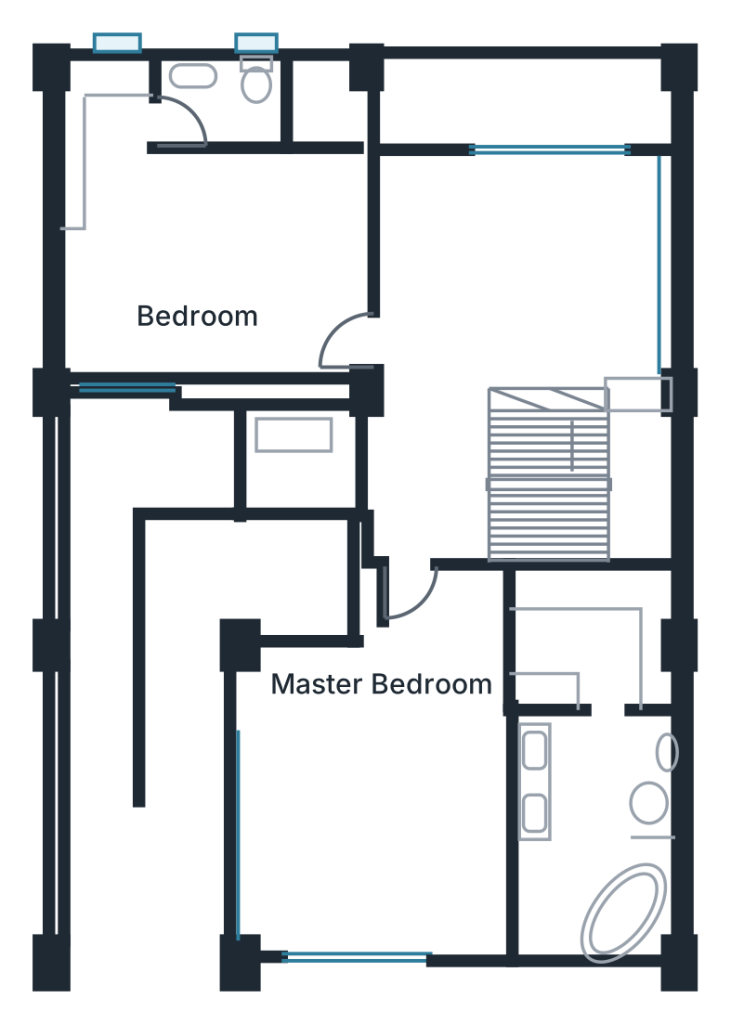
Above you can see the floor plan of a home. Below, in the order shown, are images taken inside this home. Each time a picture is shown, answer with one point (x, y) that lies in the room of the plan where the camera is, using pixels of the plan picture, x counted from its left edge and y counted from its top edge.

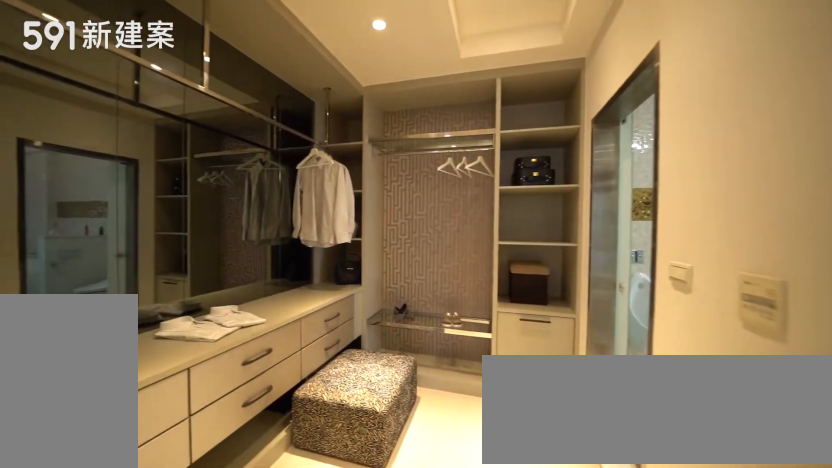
(607, 645)
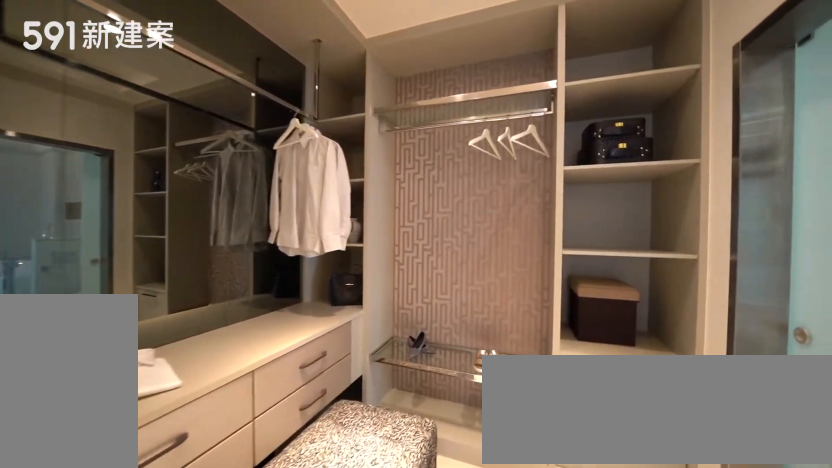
(607, 645)
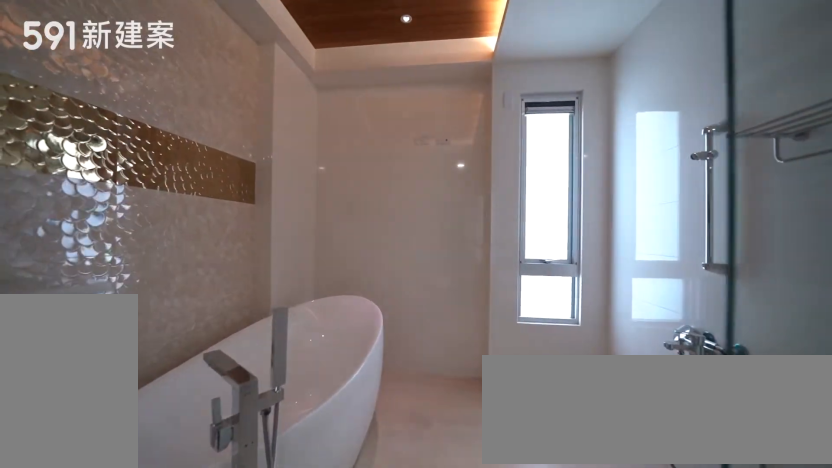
(602, 861)
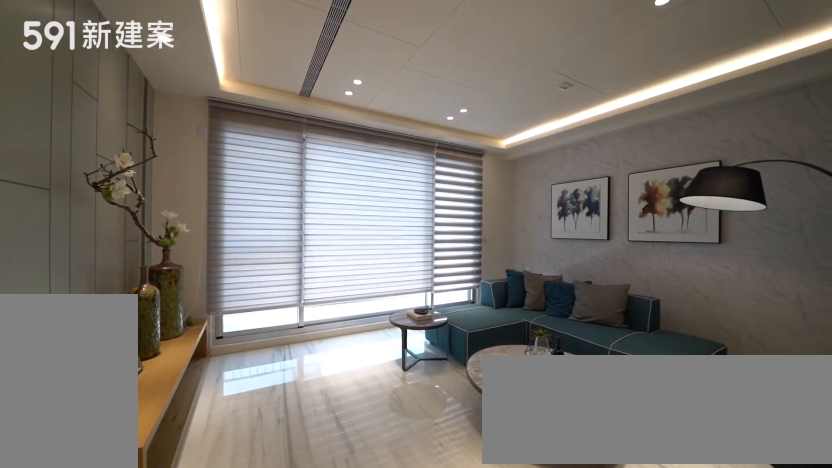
(532, 276)
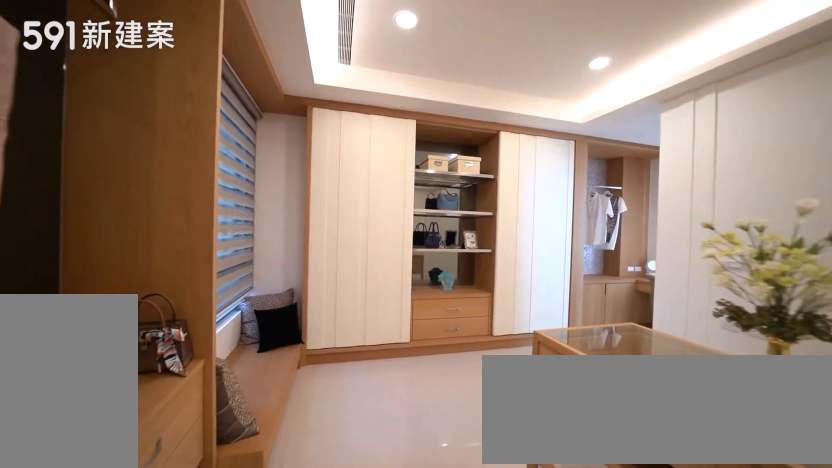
(193, 251)
